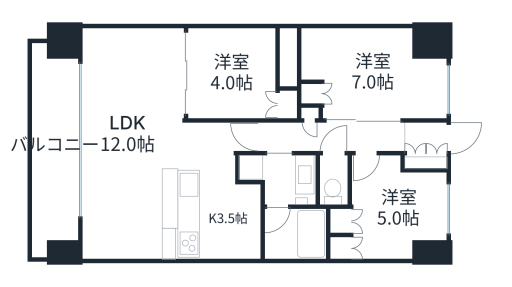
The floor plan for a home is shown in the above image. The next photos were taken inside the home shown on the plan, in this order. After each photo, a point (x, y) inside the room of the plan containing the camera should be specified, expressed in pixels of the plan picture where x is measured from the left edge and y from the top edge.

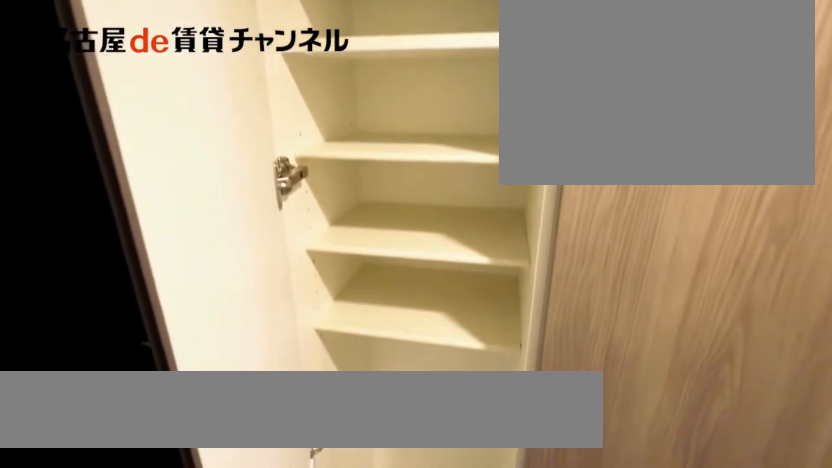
(426, 163)
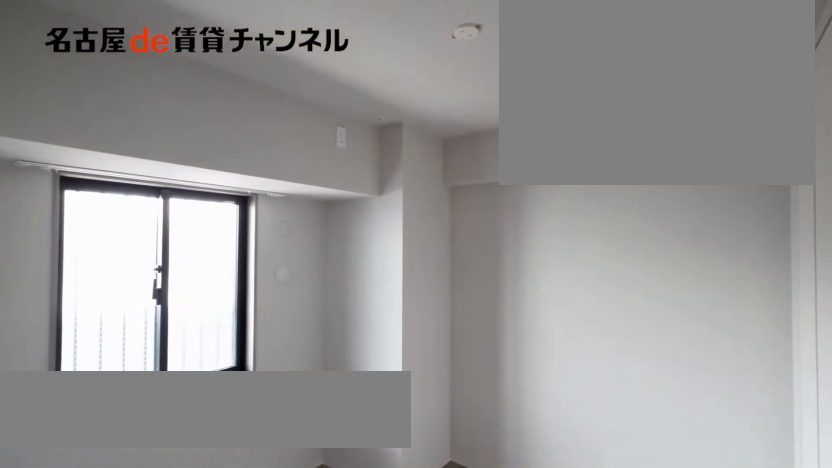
(398, 209)
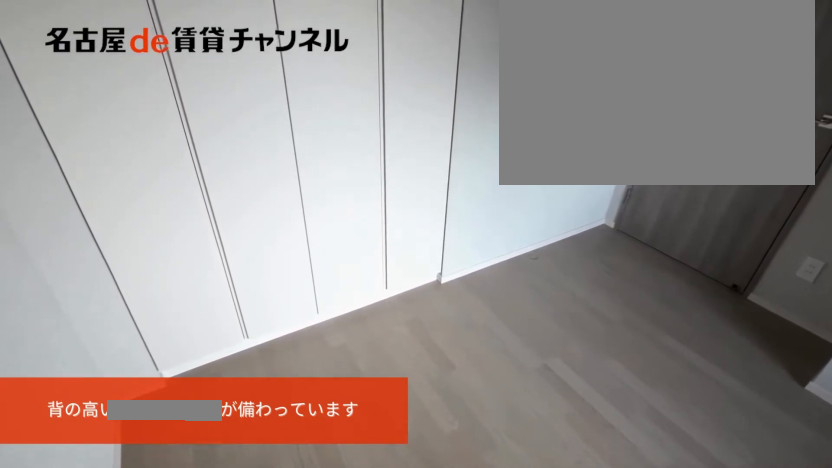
(398, 209)
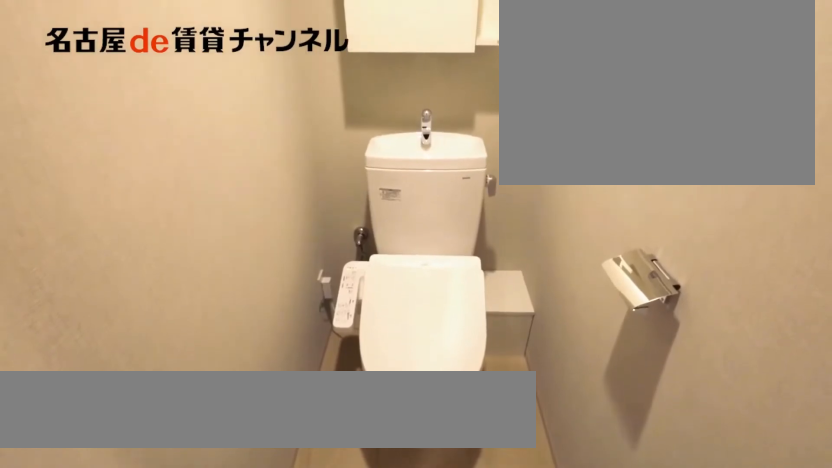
(334, 182)
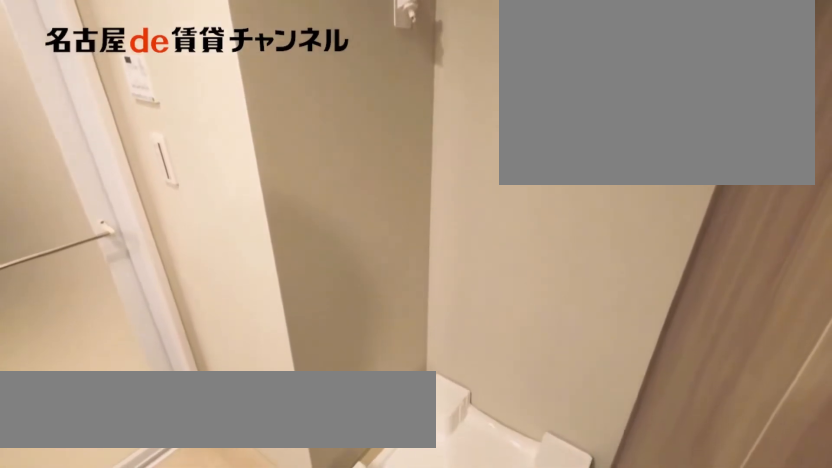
(281, 177)
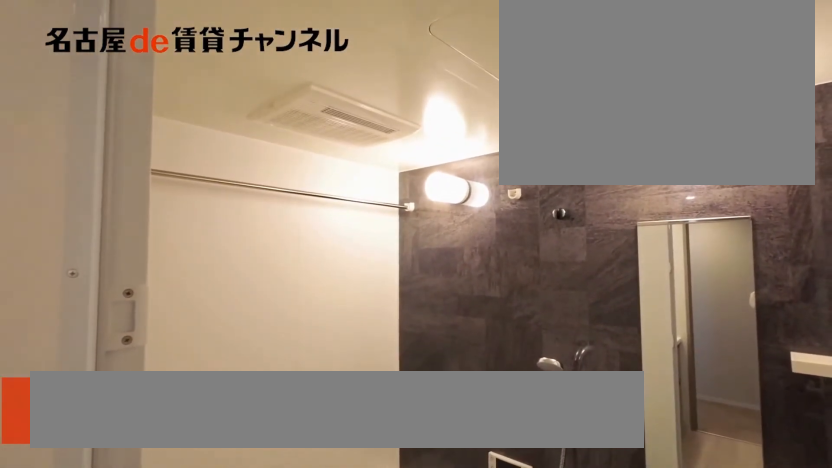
(292, 233)
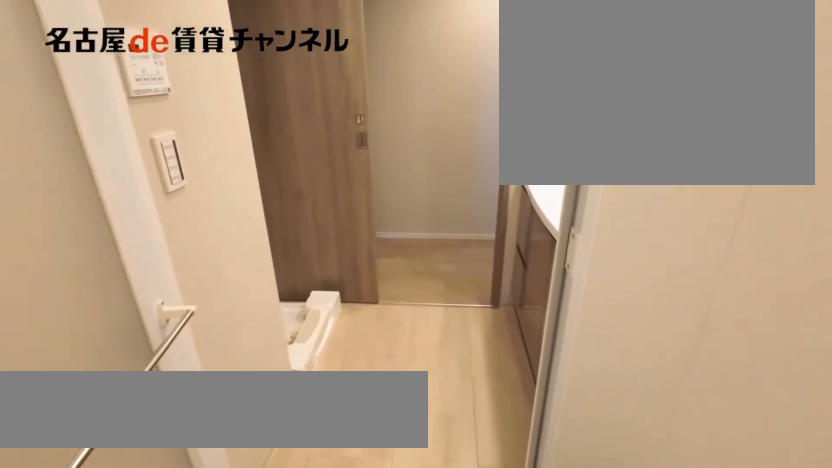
(292, 233)
